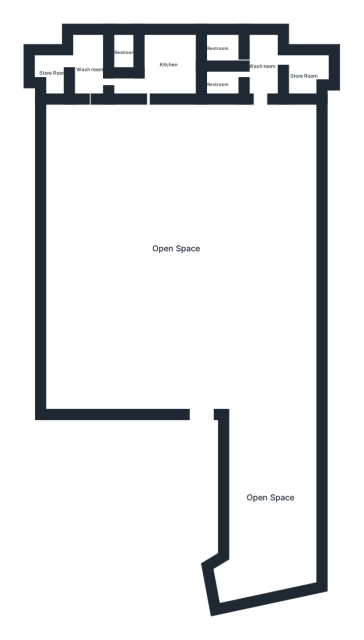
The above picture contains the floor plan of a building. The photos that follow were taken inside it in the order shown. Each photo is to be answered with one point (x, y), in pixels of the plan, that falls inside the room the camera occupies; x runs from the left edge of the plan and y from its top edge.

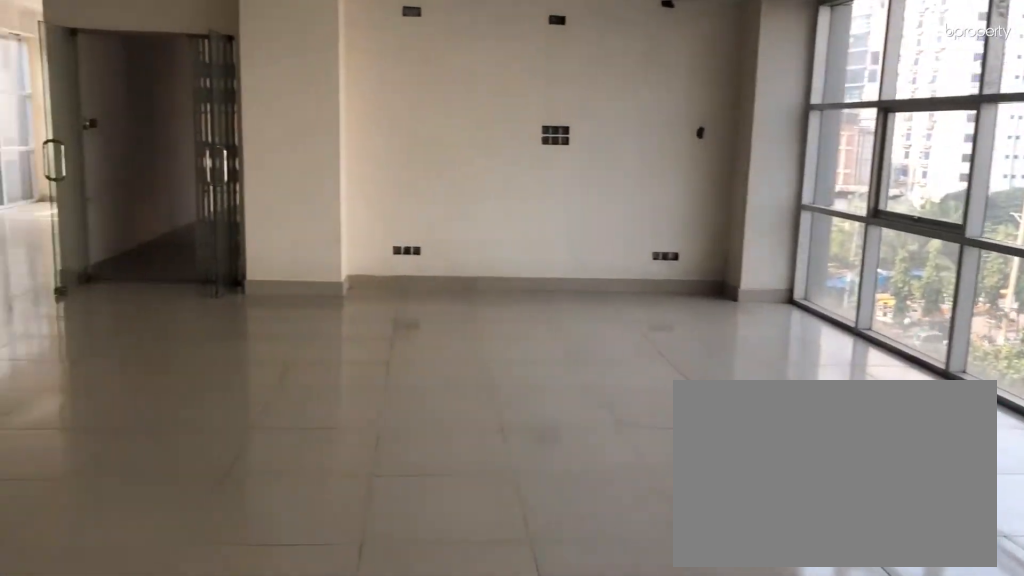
(174, 247)
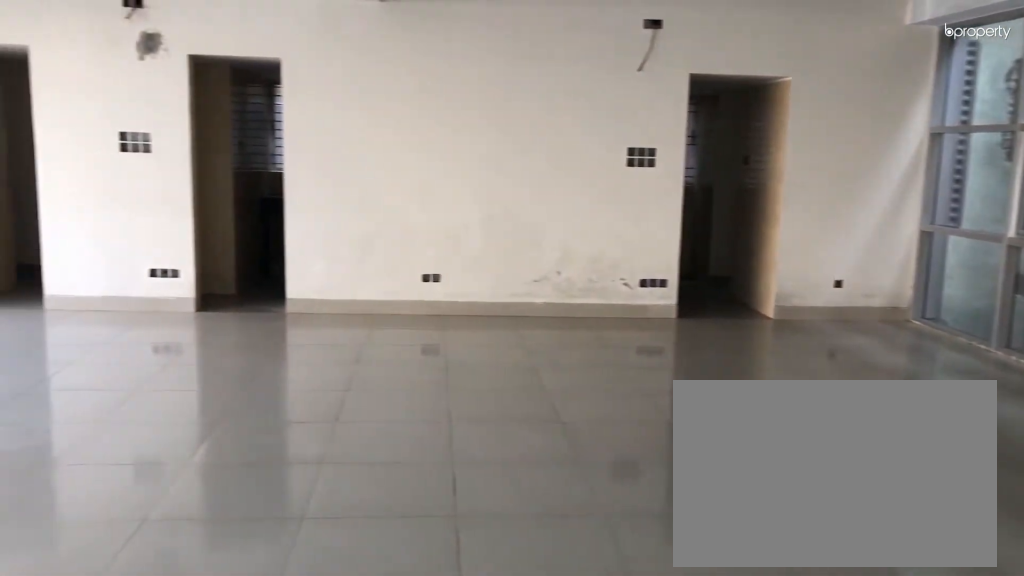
(174, 247)
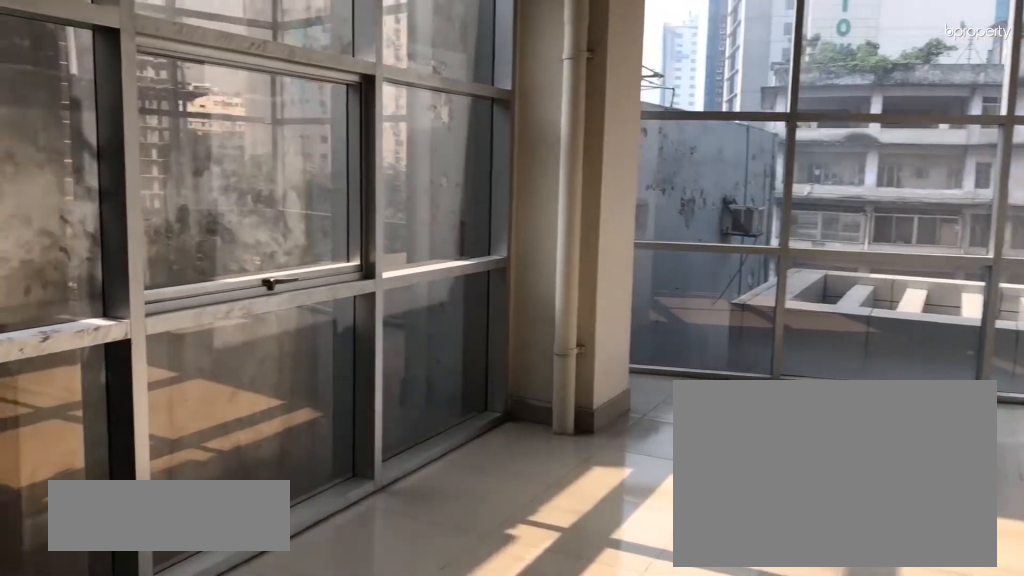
(273, 503)
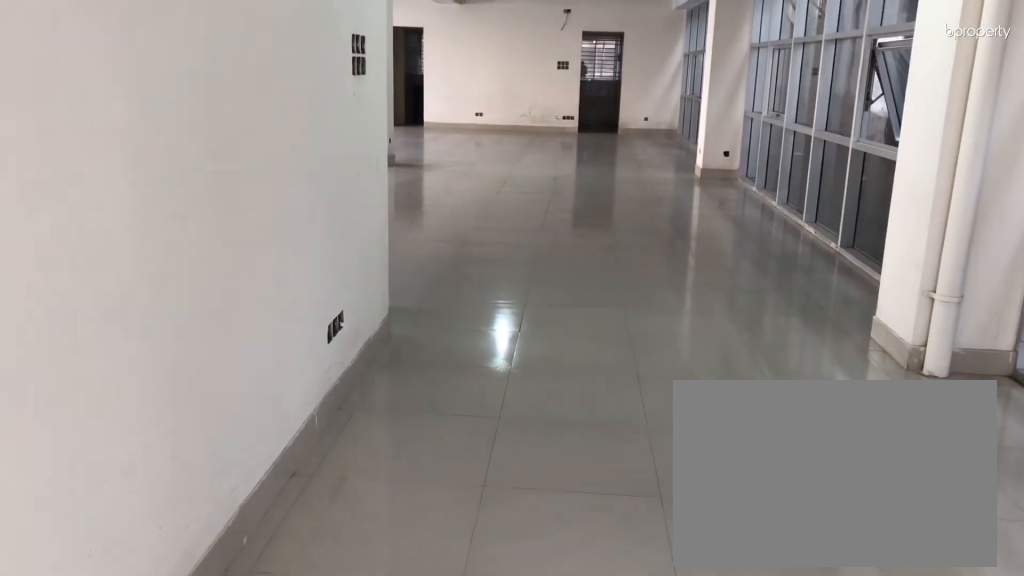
(273, 503)
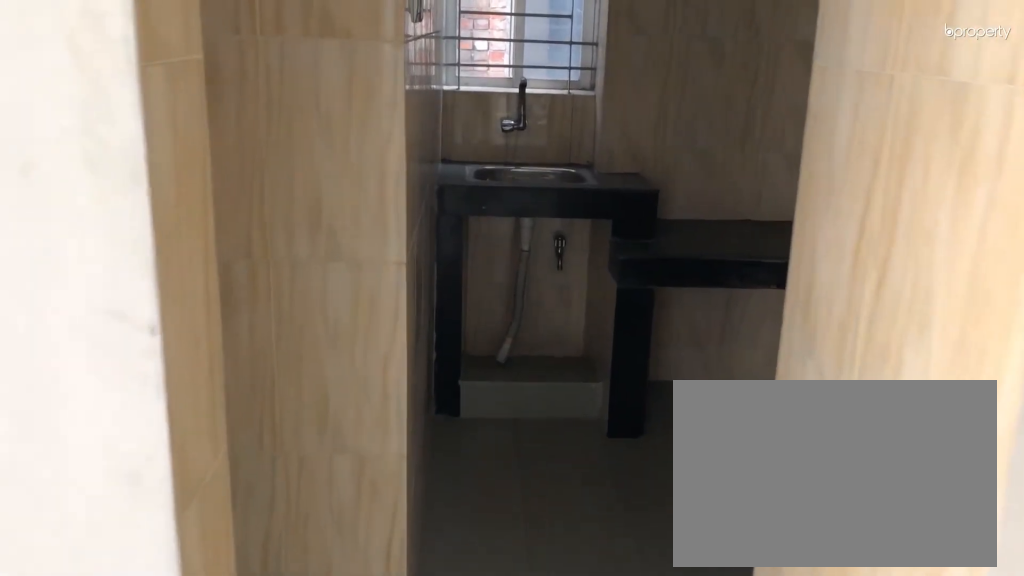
(170, 64)
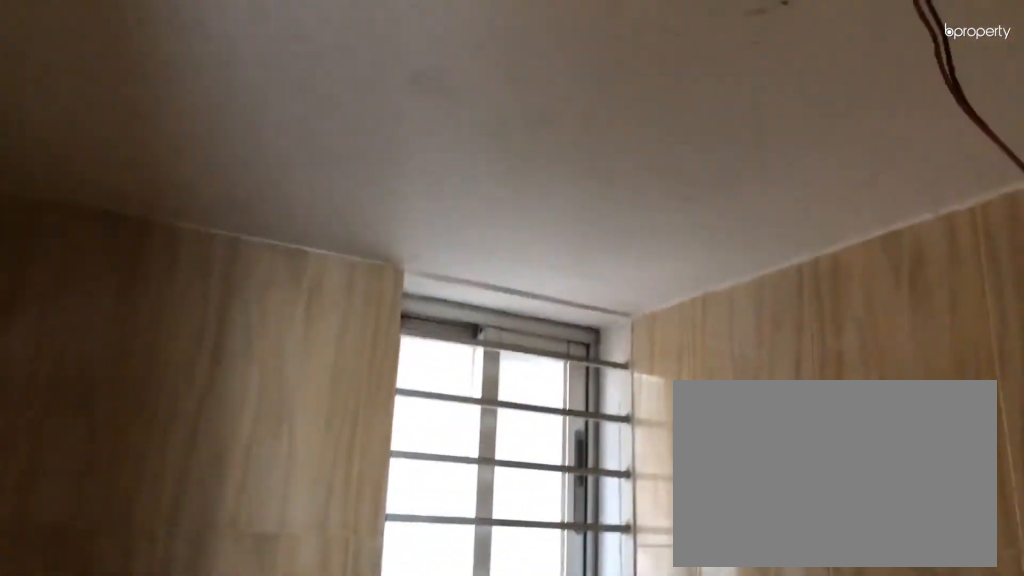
(126, 53)
